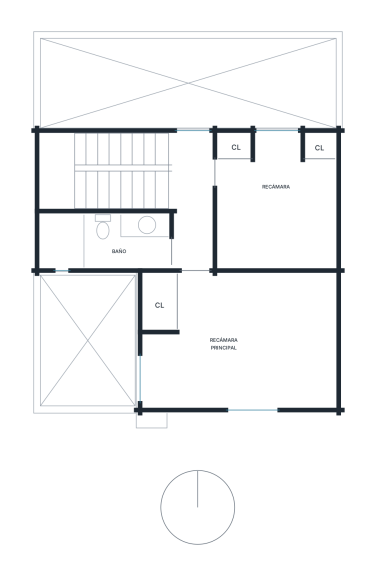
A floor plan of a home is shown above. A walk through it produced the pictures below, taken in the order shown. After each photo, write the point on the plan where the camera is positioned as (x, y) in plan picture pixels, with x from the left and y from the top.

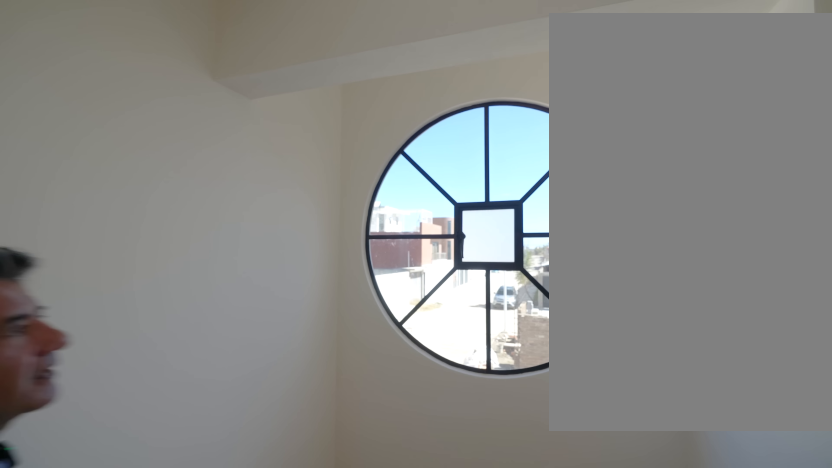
(202, 373)
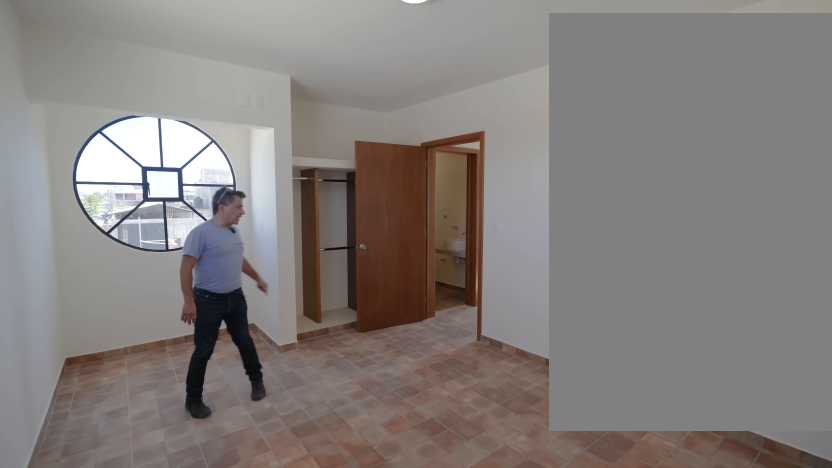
(267, 350)
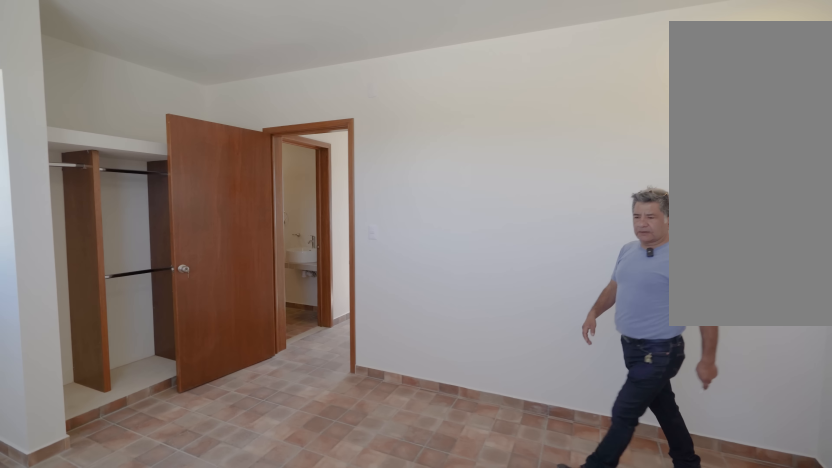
(264, 349)
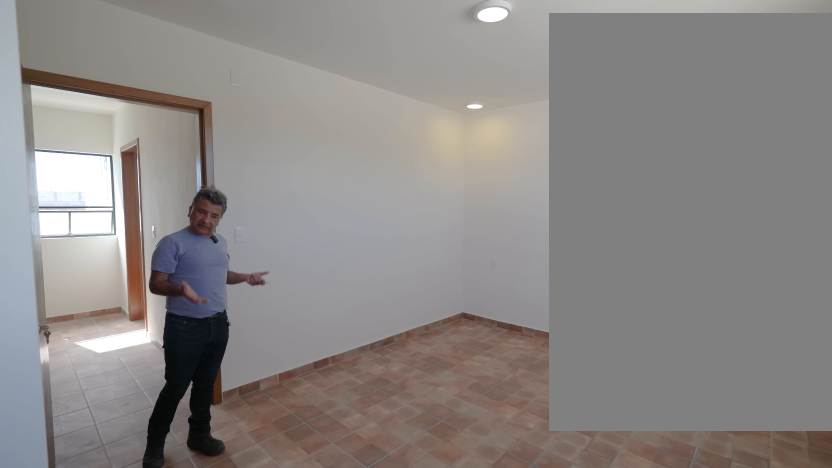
(197, 335)
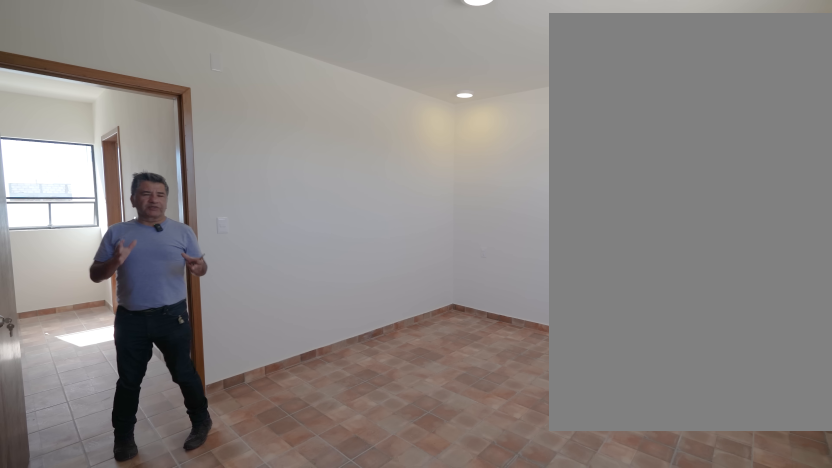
(196, 335)
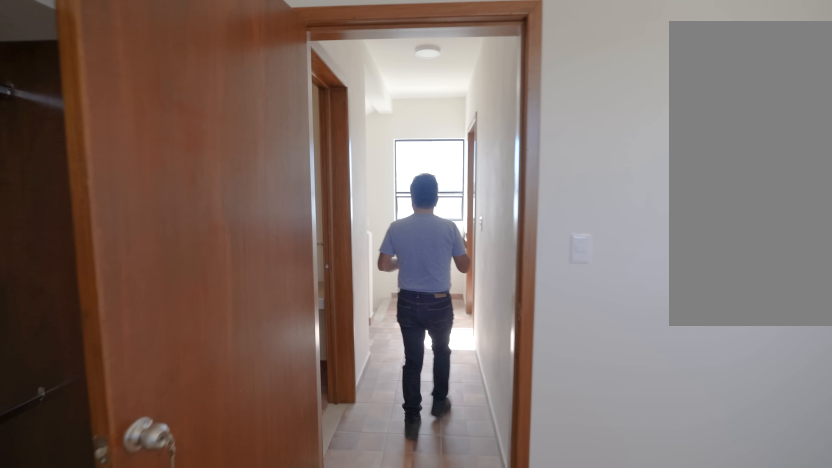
(196, 335)
